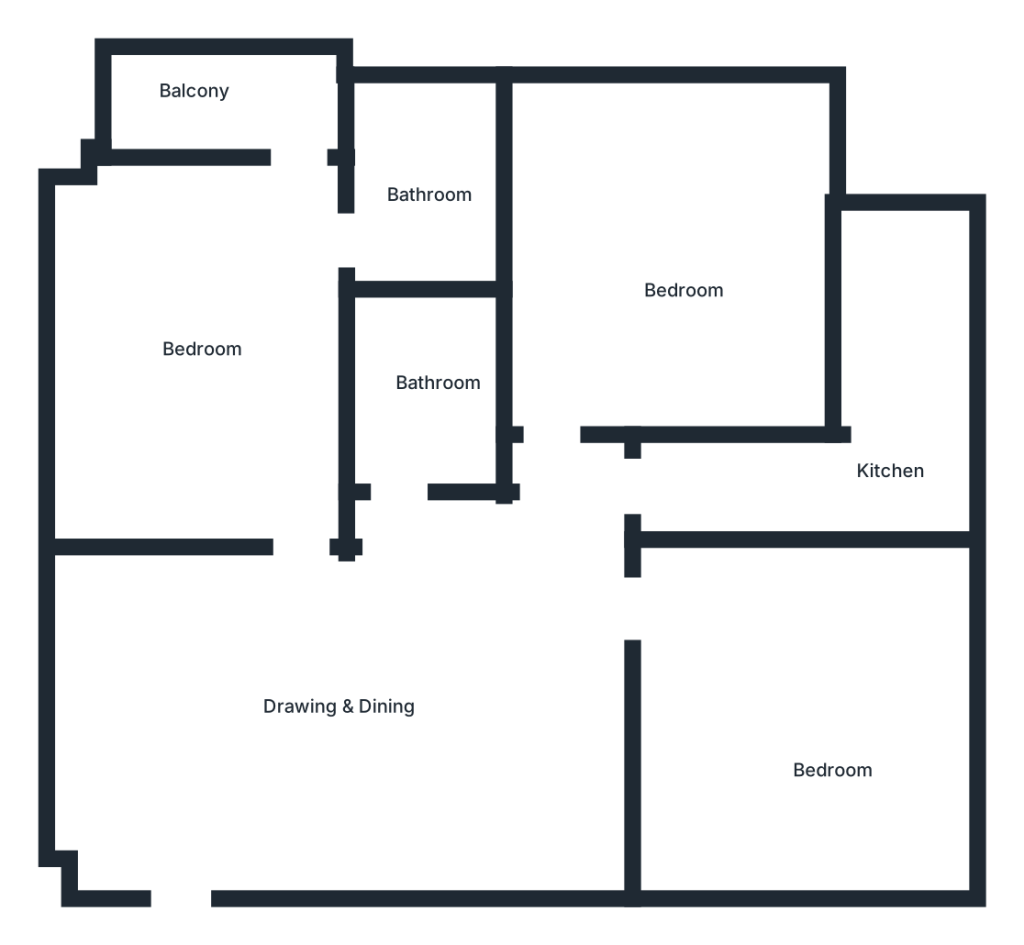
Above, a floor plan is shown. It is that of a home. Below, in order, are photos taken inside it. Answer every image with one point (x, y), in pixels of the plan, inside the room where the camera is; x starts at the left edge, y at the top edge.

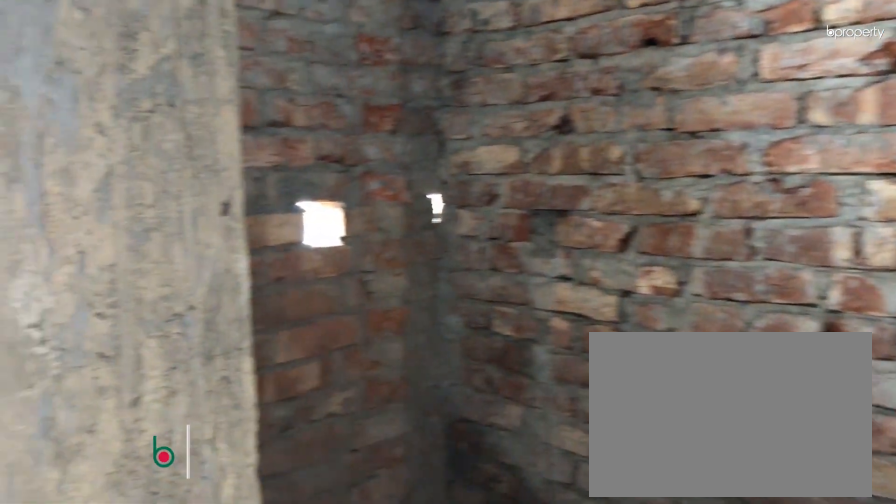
(424, 197)
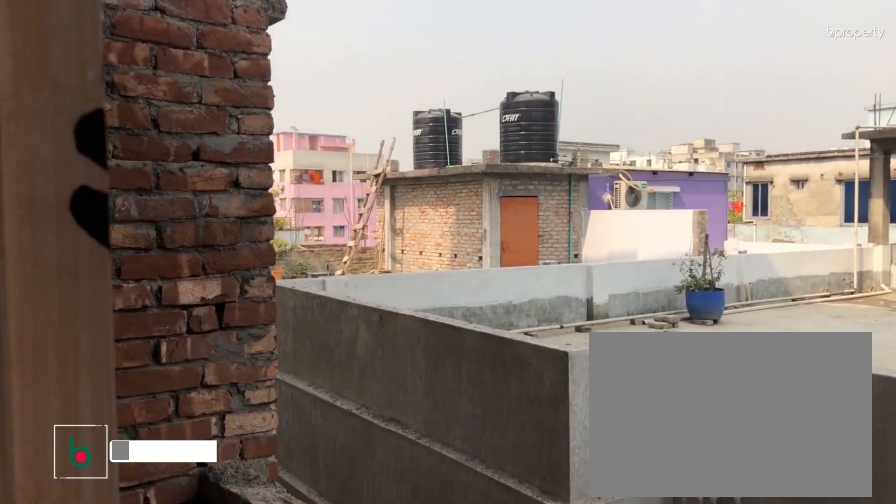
(258, 95)
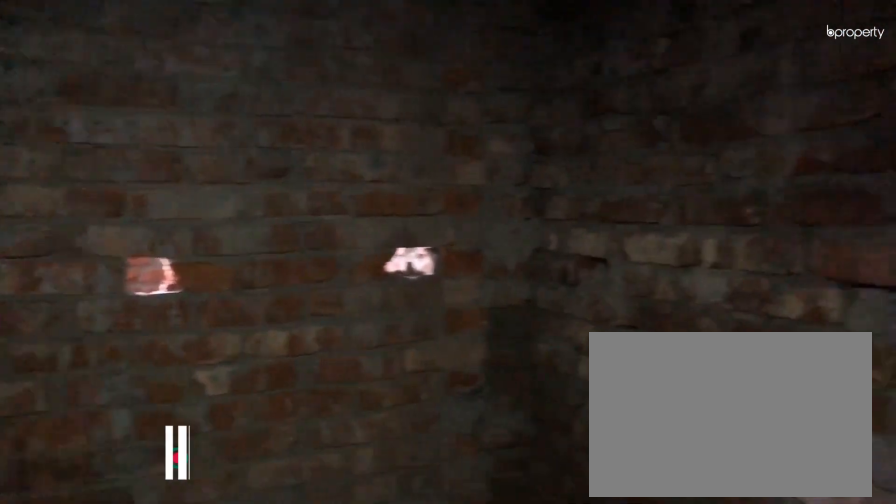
(417, 398)
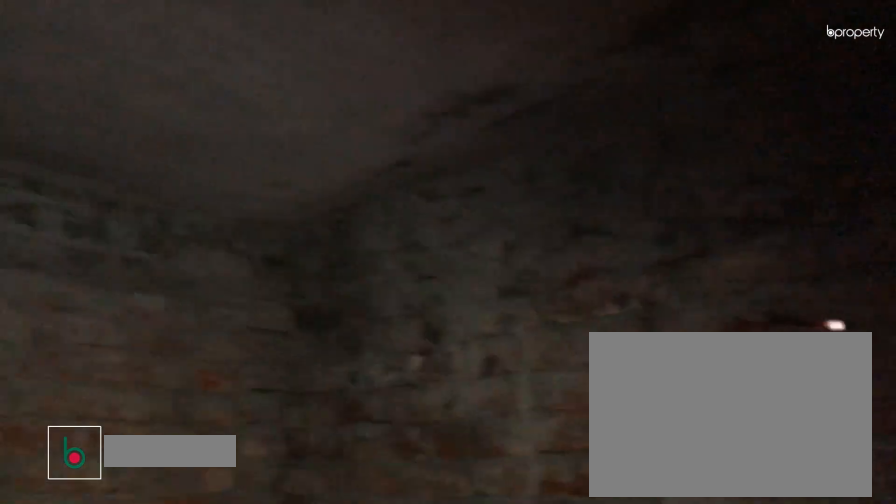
(417, 398)
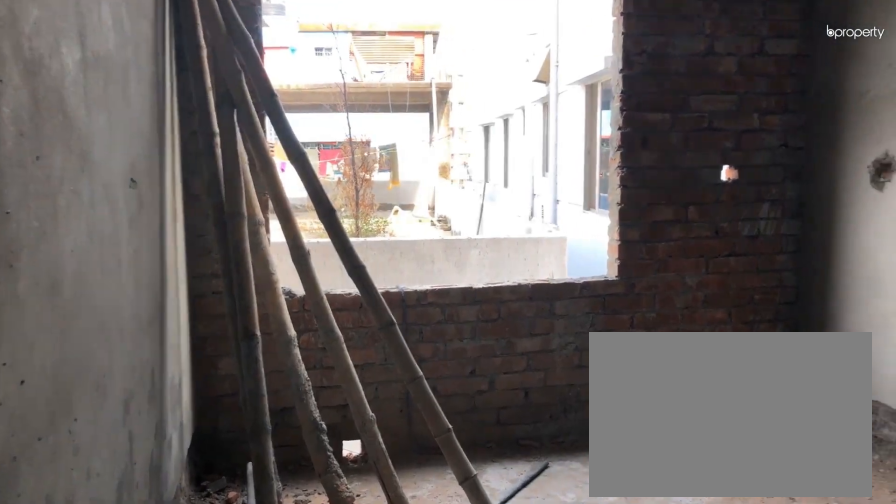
(647, 250)
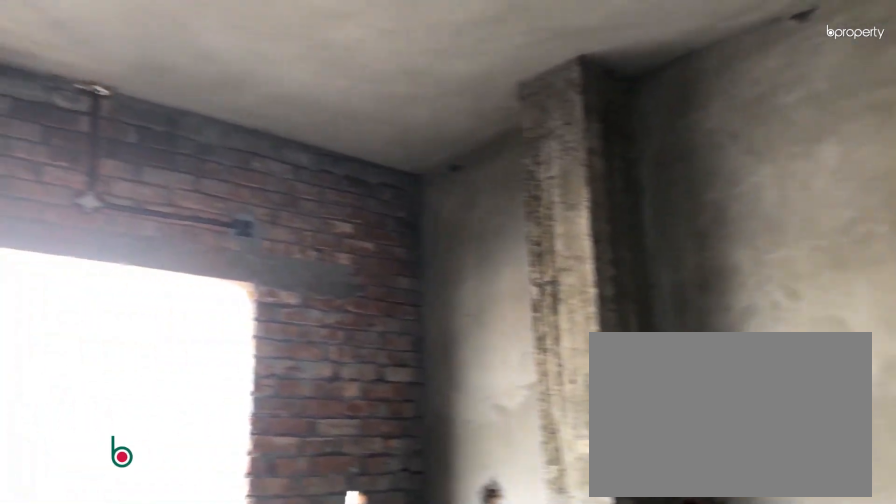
(614, 263)
